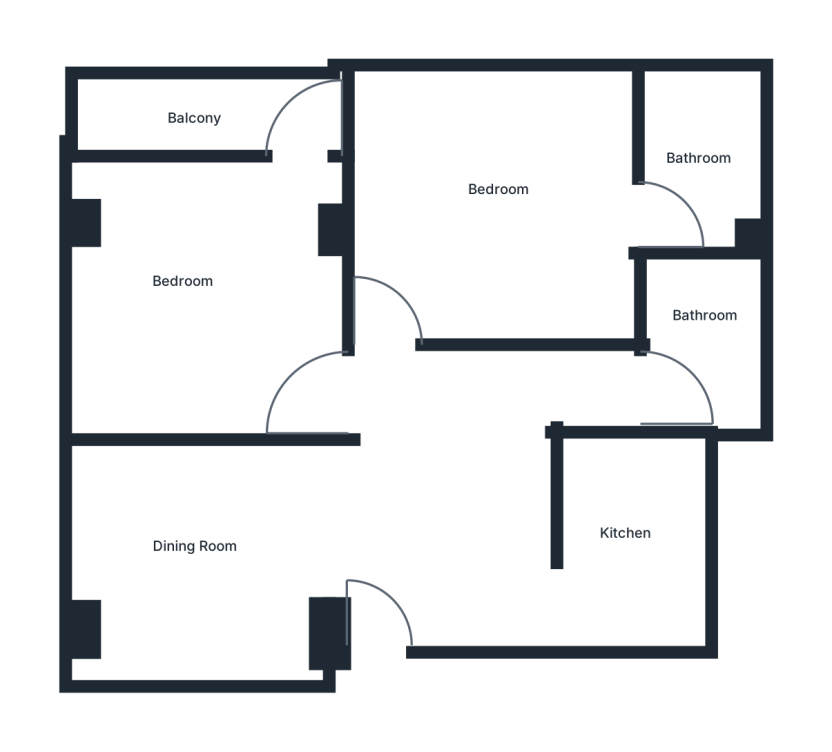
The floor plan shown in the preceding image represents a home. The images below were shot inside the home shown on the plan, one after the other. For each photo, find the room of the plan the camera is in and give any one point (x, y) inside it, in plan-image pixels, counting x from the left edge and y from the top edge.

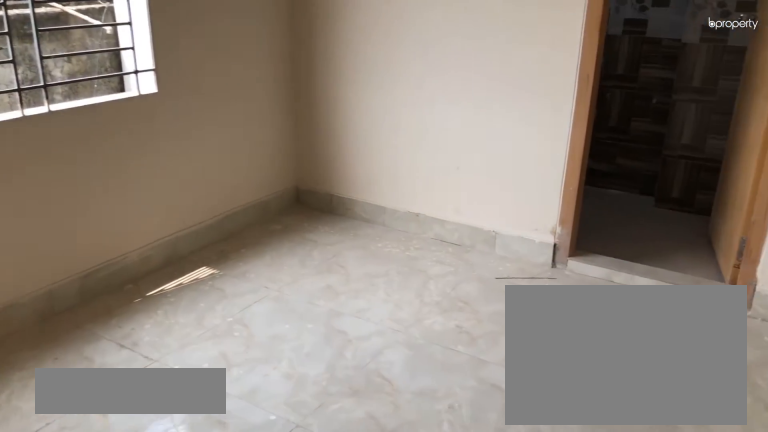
(489, 216)
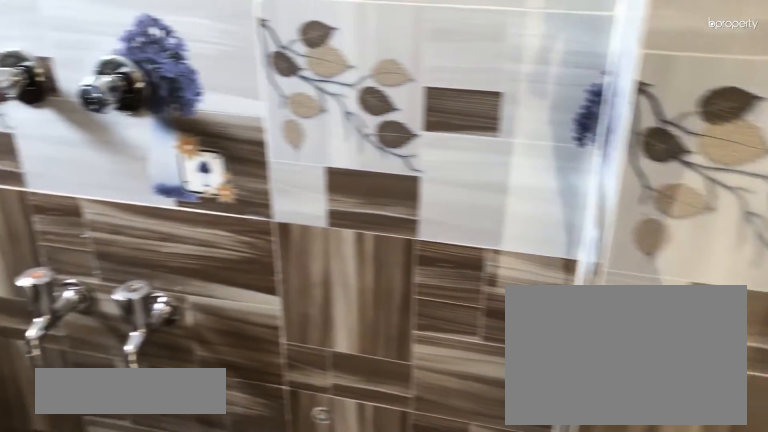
(695, 180)
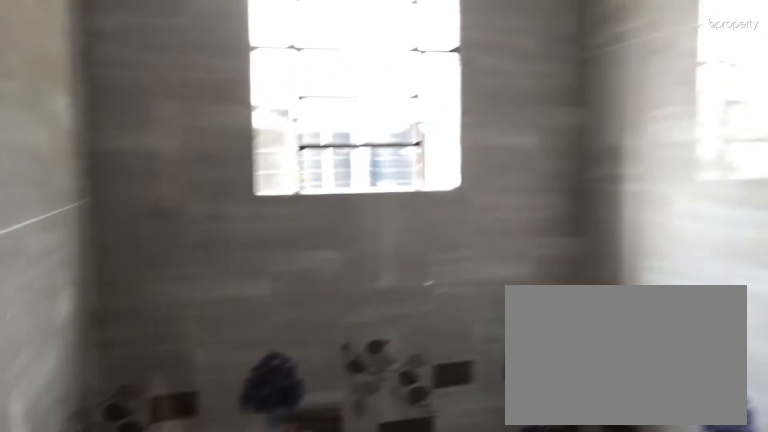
(695, 180)
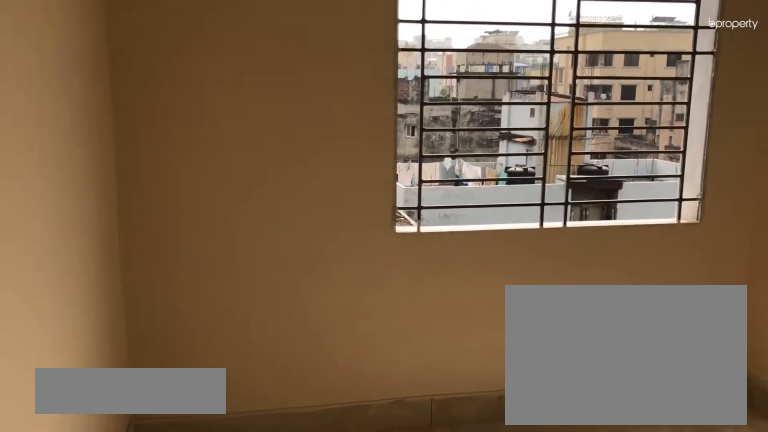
(215, 295)
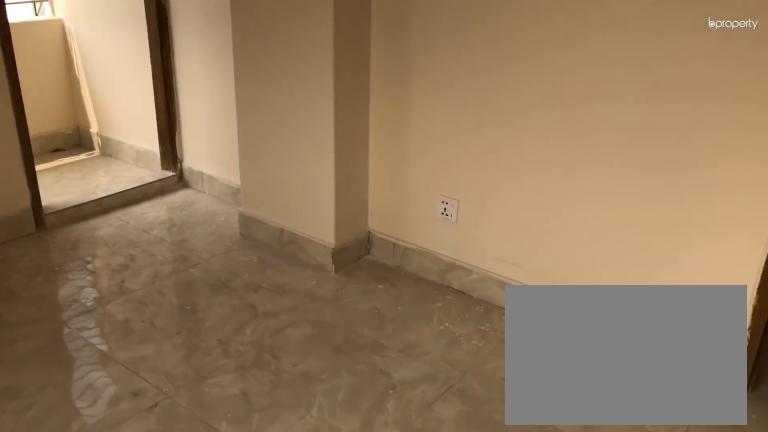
(215, 295)
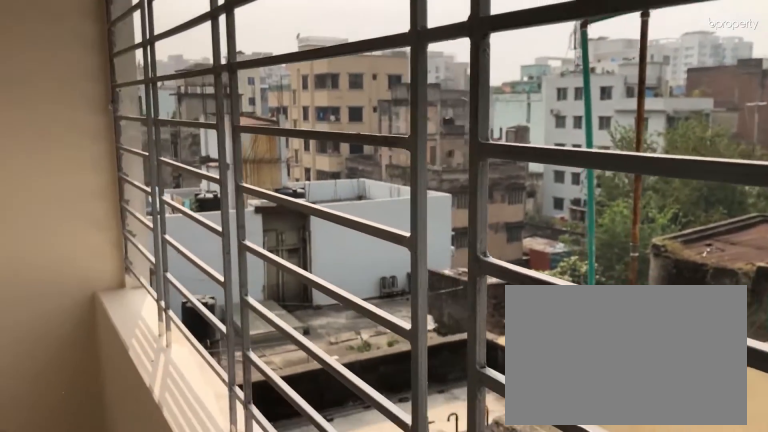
(215, 110)
